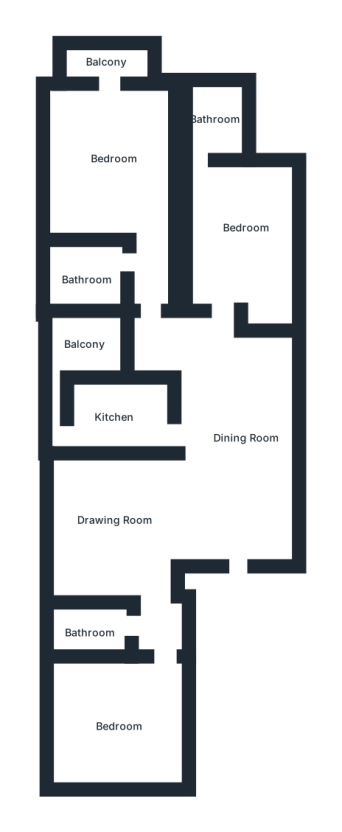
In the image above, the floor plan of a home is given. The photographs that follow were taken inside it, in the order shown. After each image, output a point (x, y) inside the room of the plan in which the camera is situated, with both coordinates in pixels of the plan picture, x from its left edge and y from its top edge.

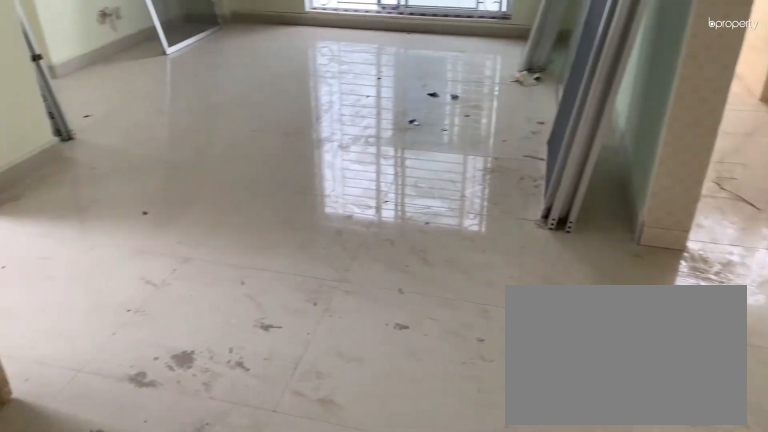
(234, 426)
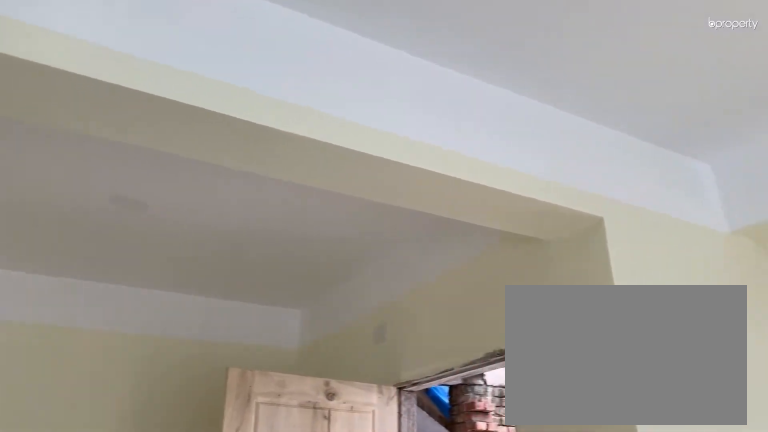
(108, 514)
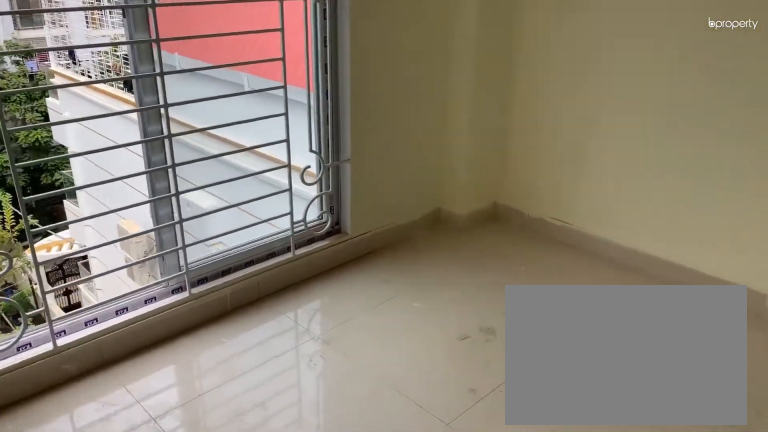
(117, 723)
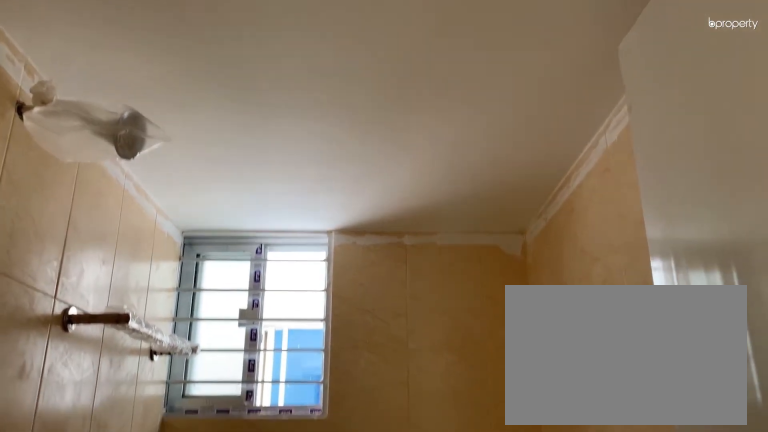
(95, 625)
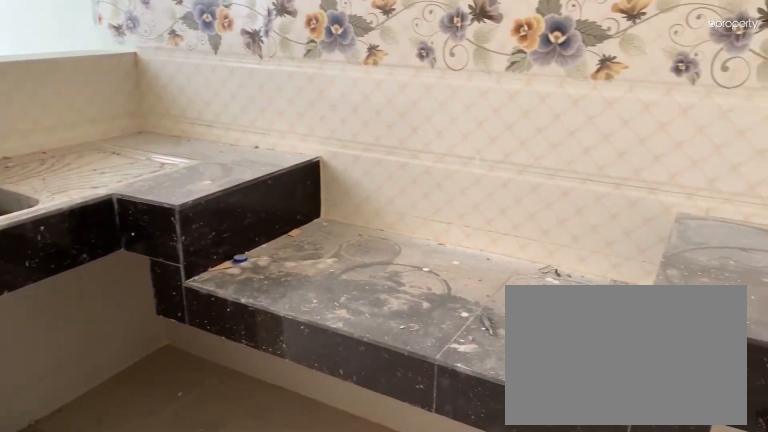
(119, 413)
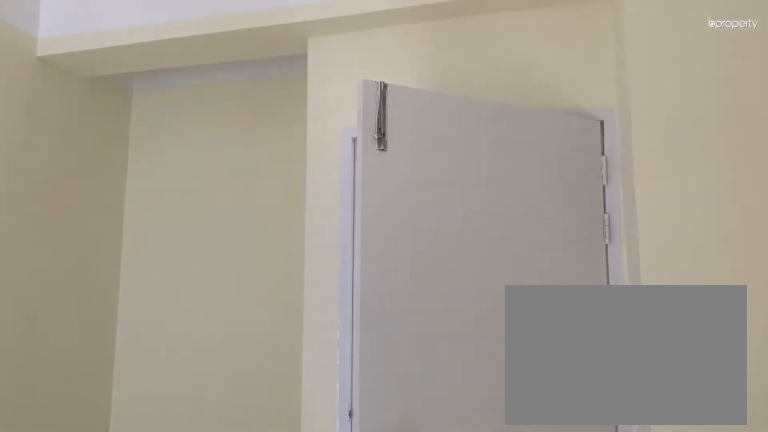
(233, 237)
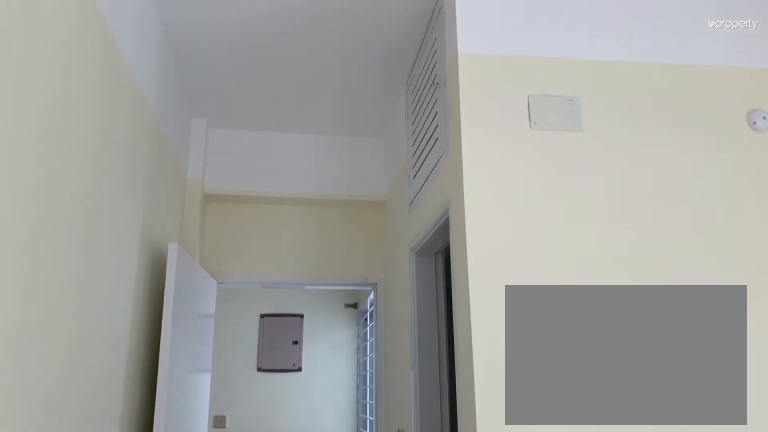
(105, 148)
